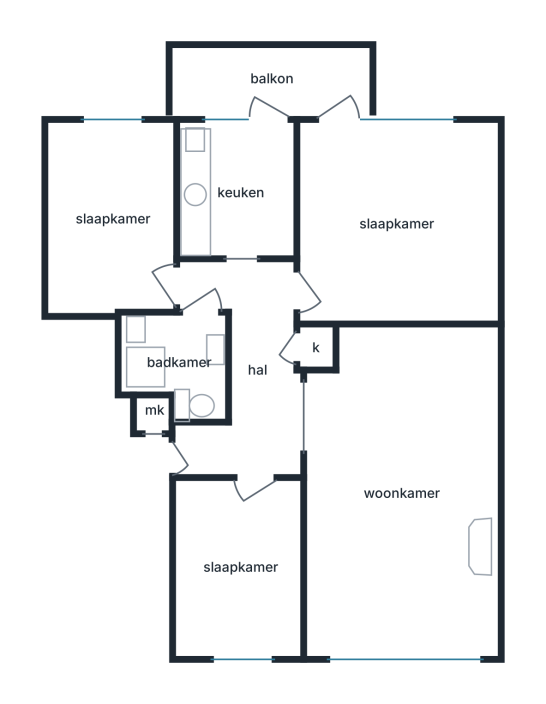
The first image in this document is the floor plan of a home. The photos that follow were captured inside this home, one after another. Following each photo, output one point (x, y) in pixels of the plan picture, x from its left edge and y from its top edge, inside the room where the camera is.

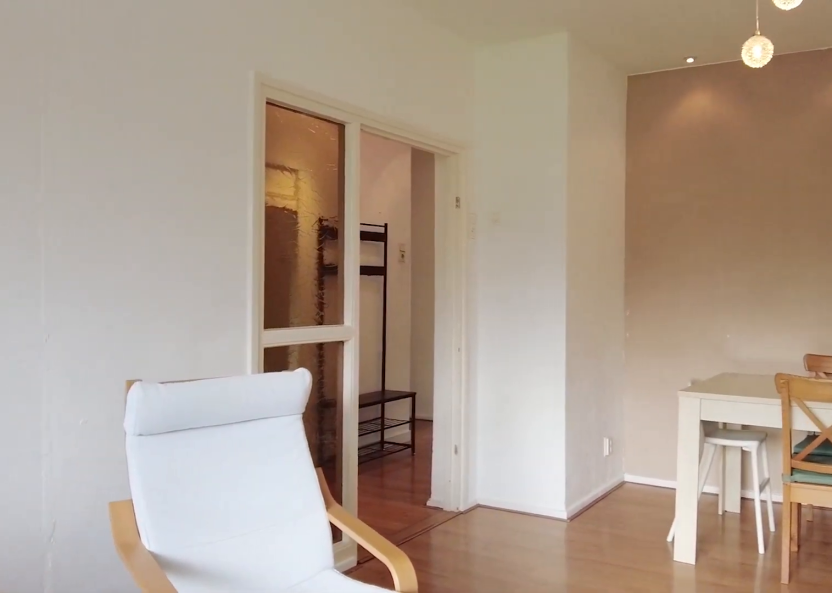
(401, 491)
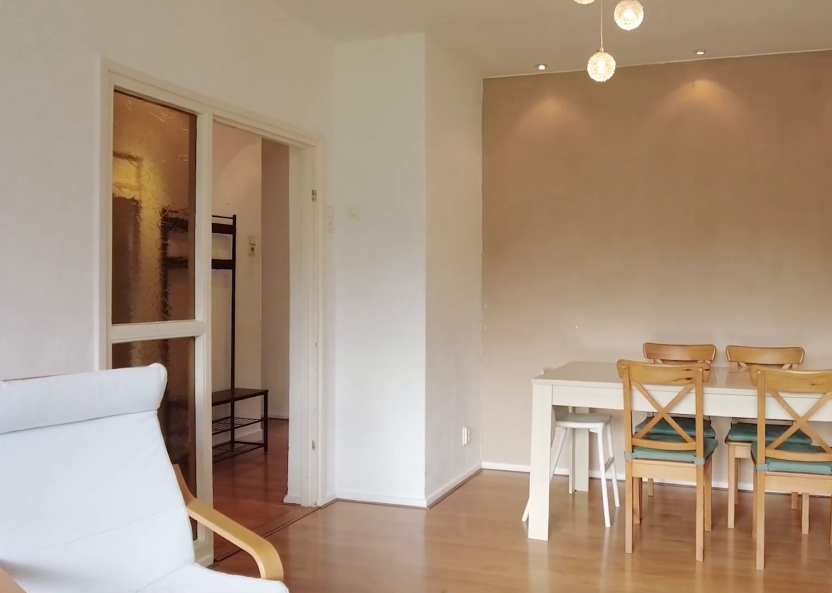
(401, 491)
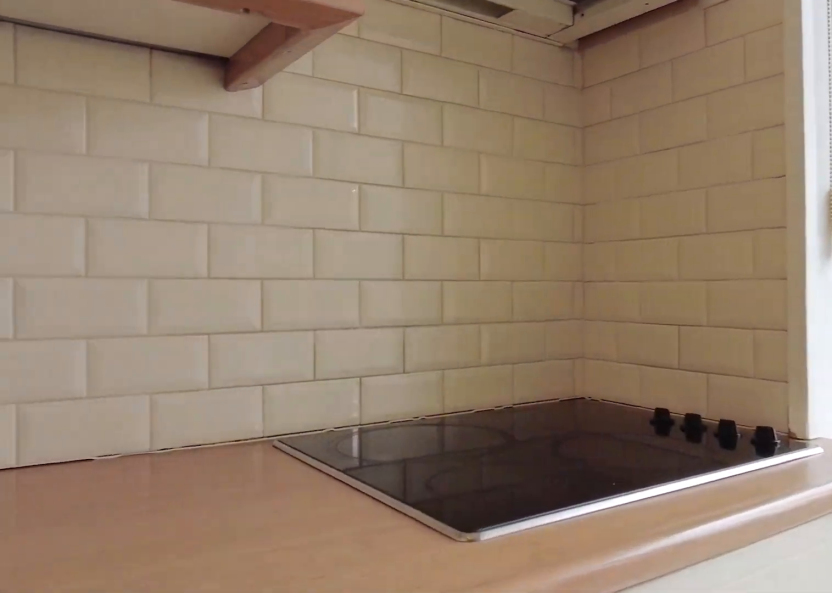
(238, 193)
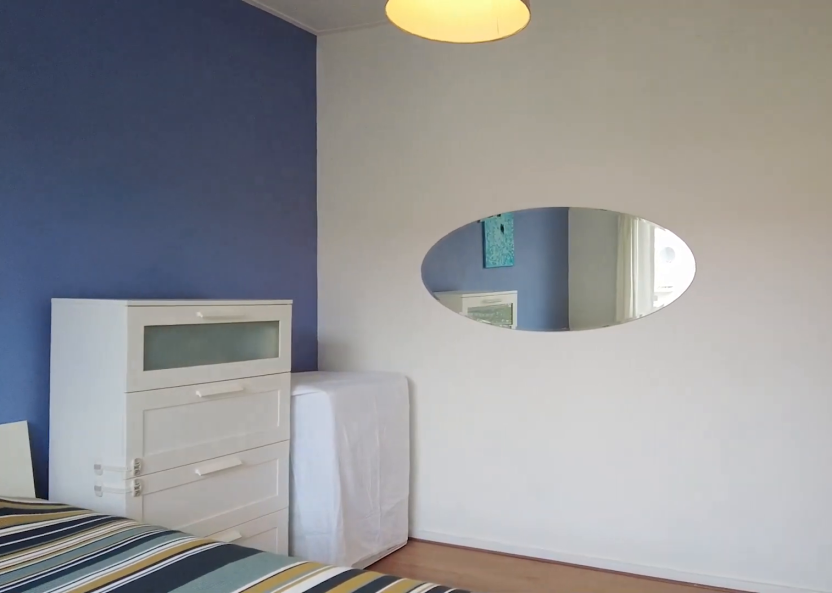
(396, 222)
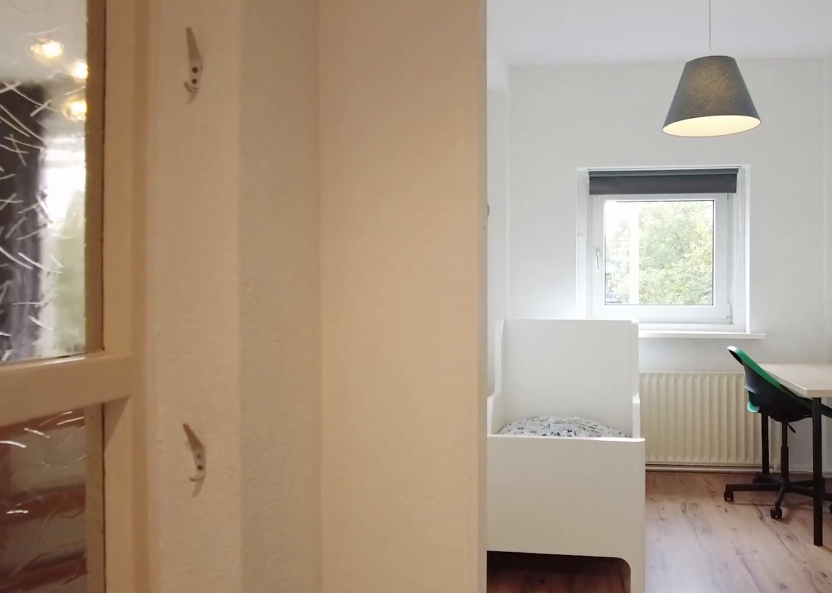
(249, 369)
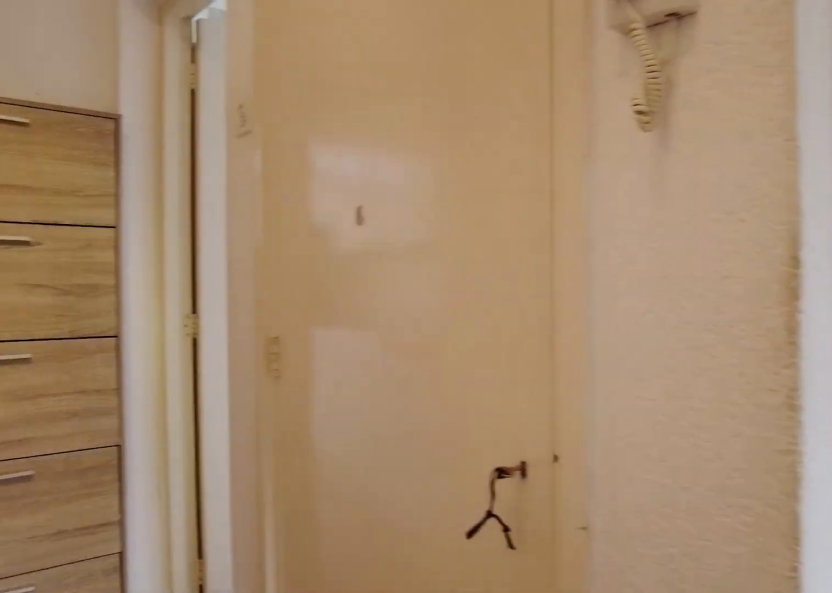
(249, 369)
